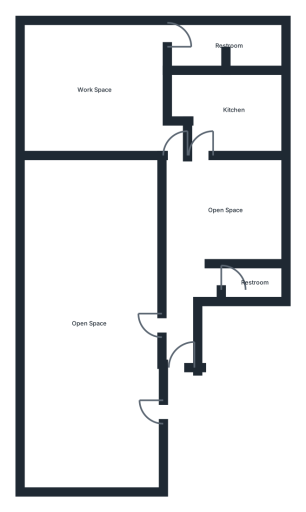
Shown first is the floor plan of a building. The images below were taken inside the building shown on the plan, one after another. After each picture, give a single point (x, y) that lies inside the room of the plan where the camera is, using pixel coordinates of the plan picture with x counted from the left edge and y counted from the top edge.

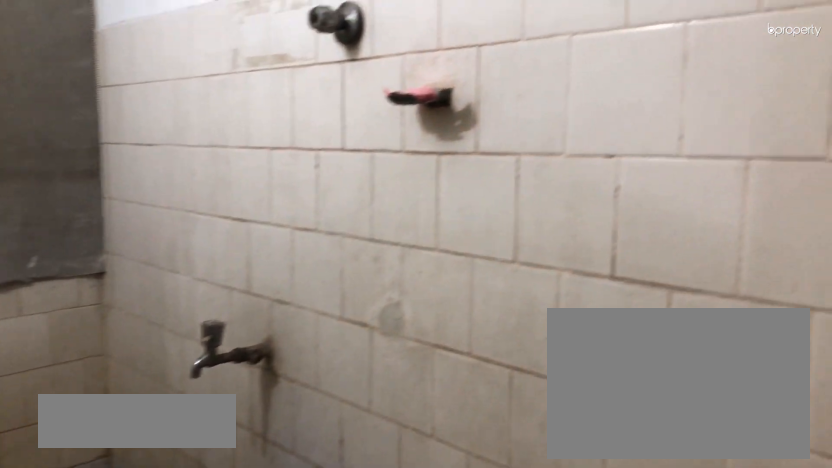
(255, 282)
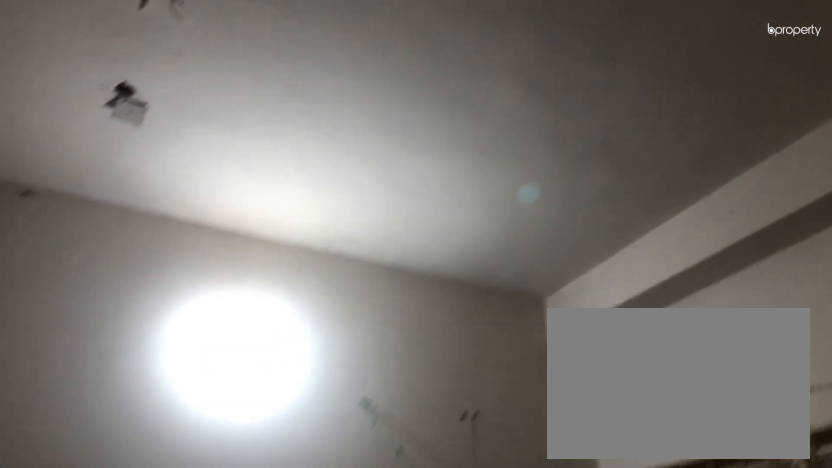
(235, 110)
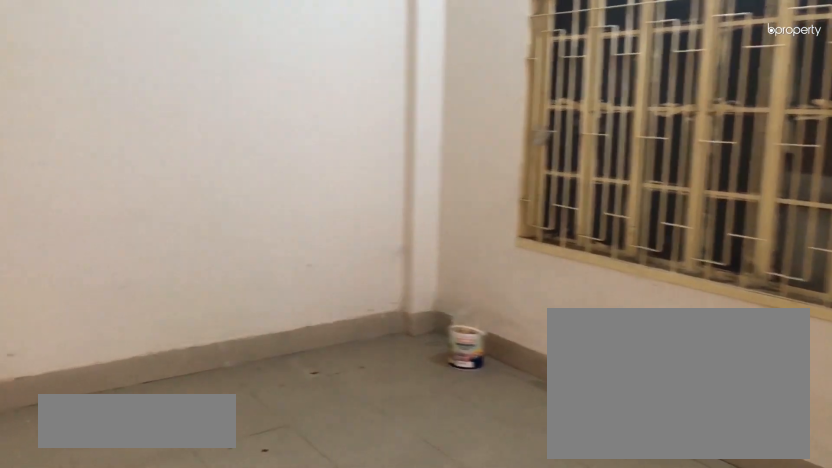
(94, 90)
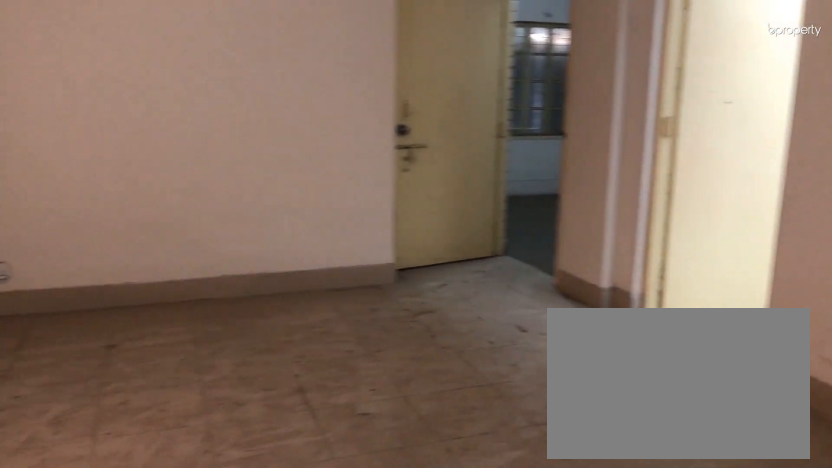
(94, 90)
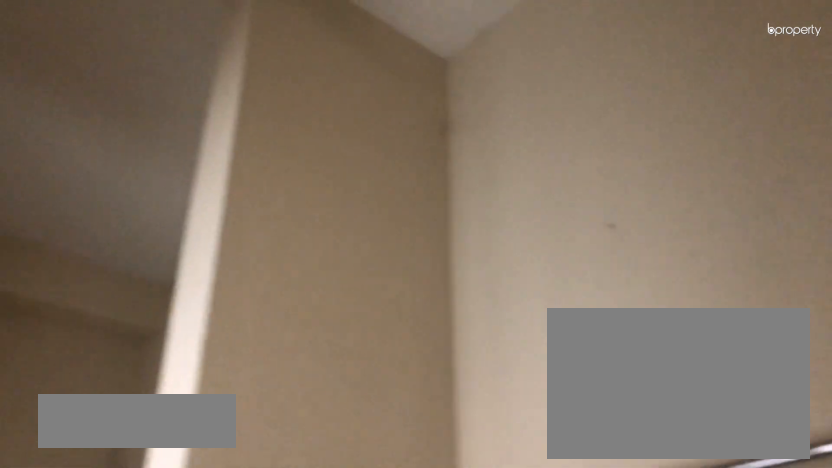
(228, 45)
